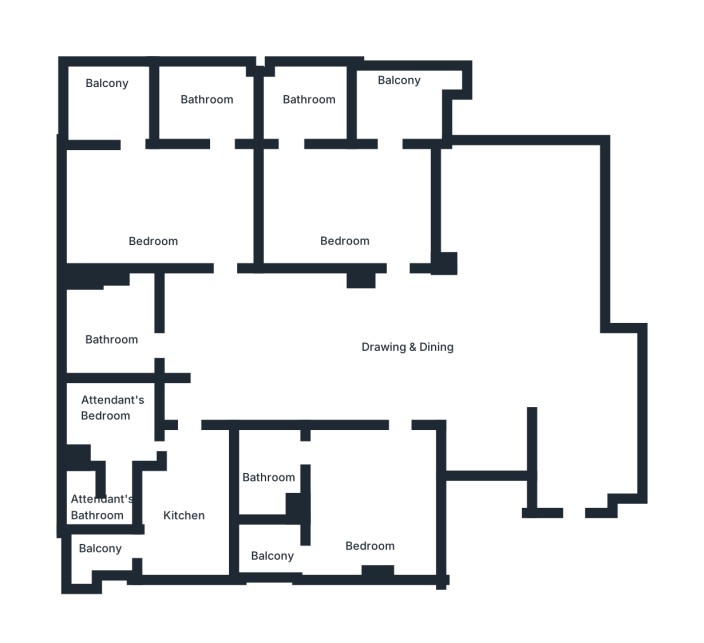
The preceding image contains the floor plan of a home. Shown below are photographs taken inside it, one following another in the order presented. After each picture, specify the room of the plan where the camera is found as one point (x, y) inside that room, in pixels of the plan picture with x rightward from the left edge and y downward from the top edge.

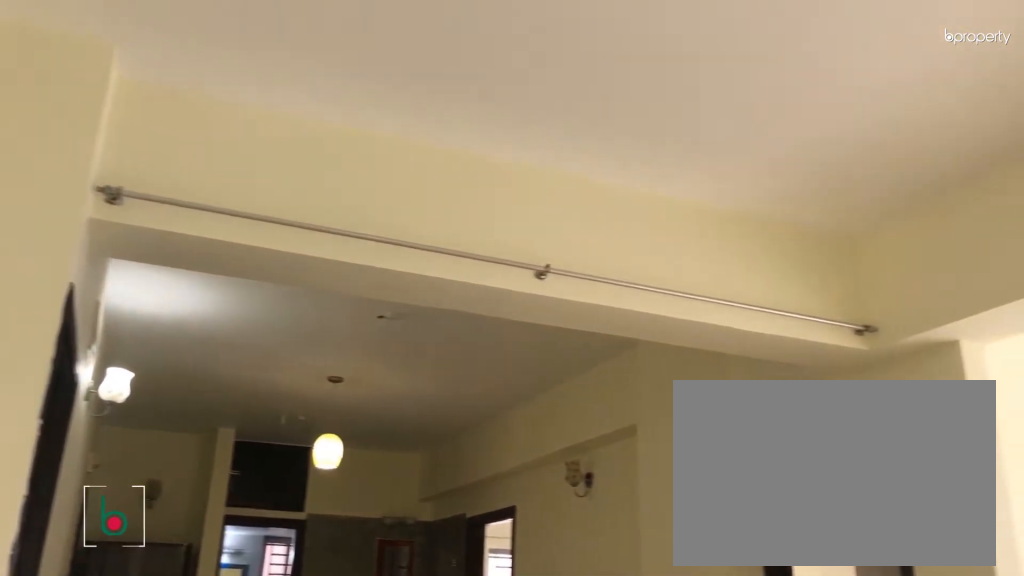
(444, 358)
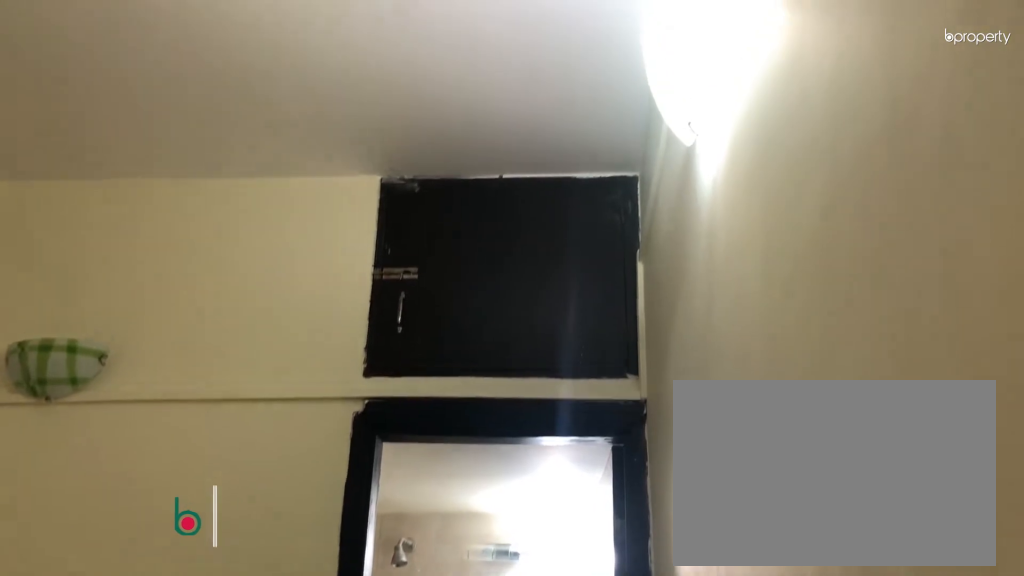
(366, 493)
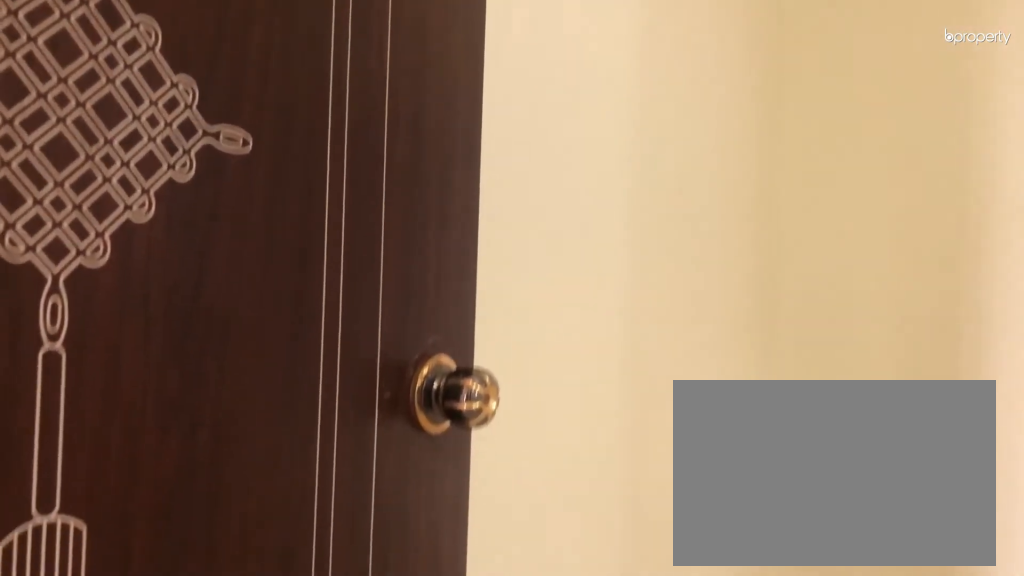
(366, 493)
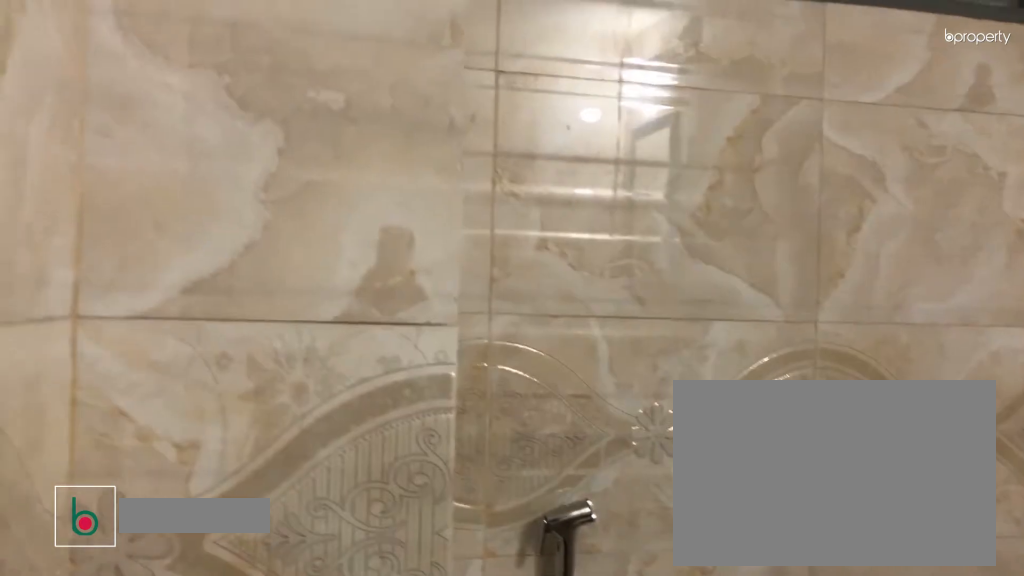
(268, 480)
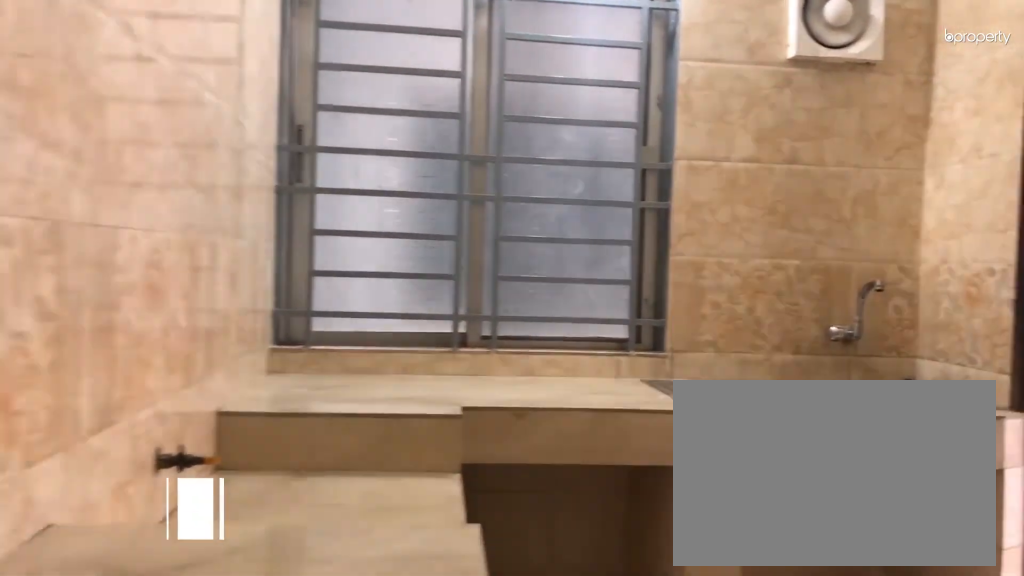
(190, 509)
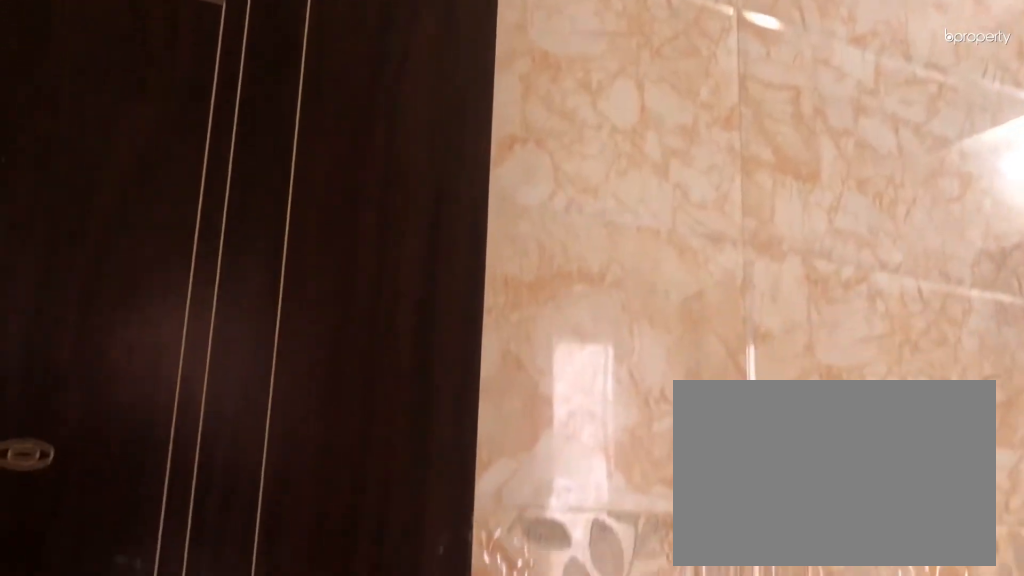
(190, 509)
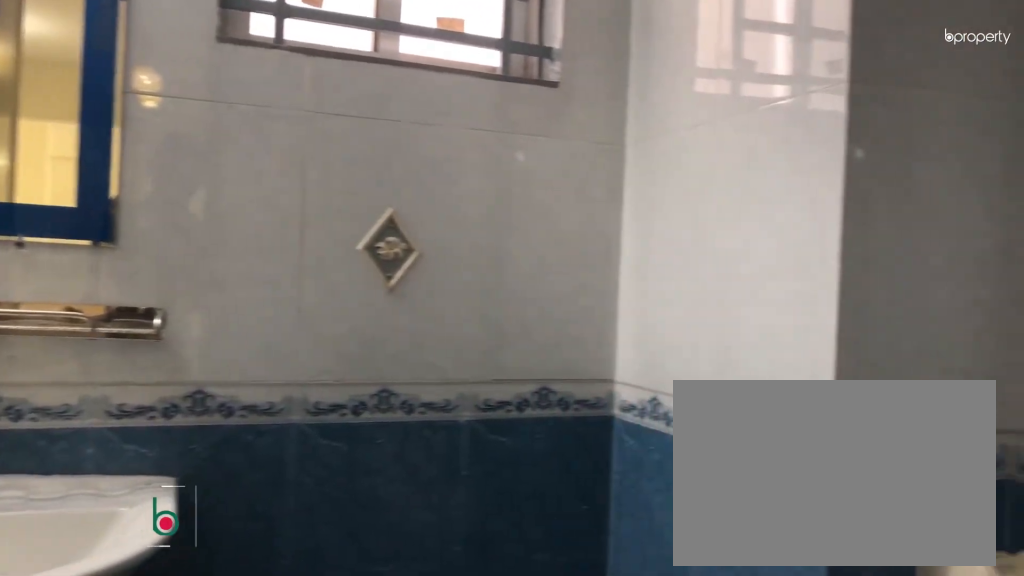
(112, 329)
